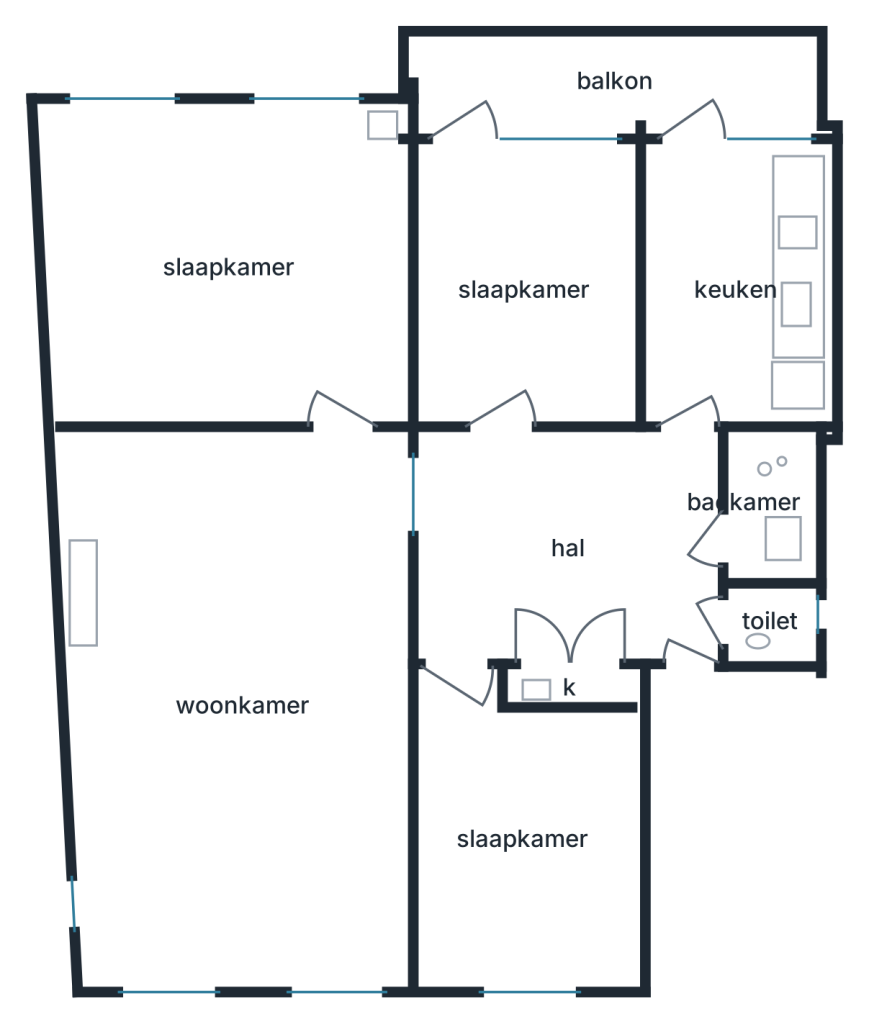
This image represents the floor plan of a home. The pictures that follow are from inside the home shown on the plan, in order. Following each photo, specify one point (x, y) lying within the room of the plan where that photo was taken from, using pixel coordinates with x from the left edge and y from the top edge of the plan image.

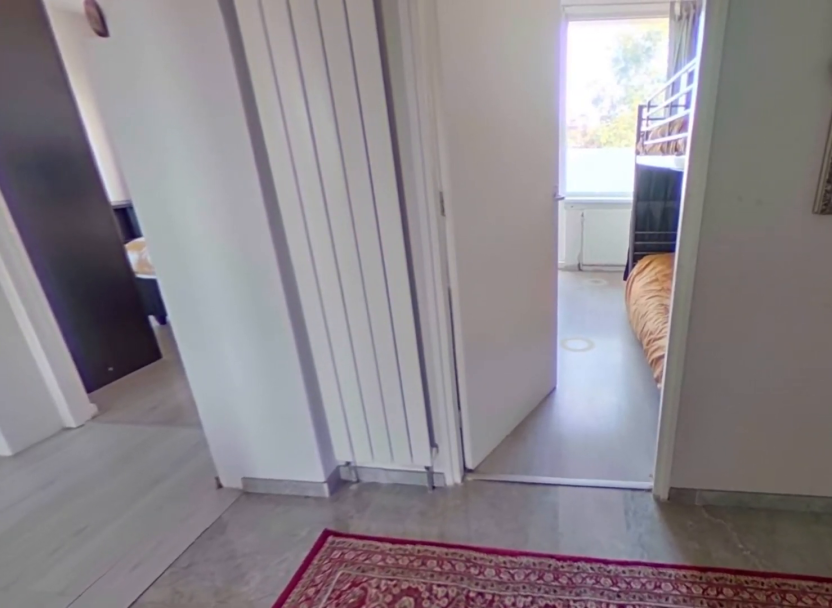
(565, 541)
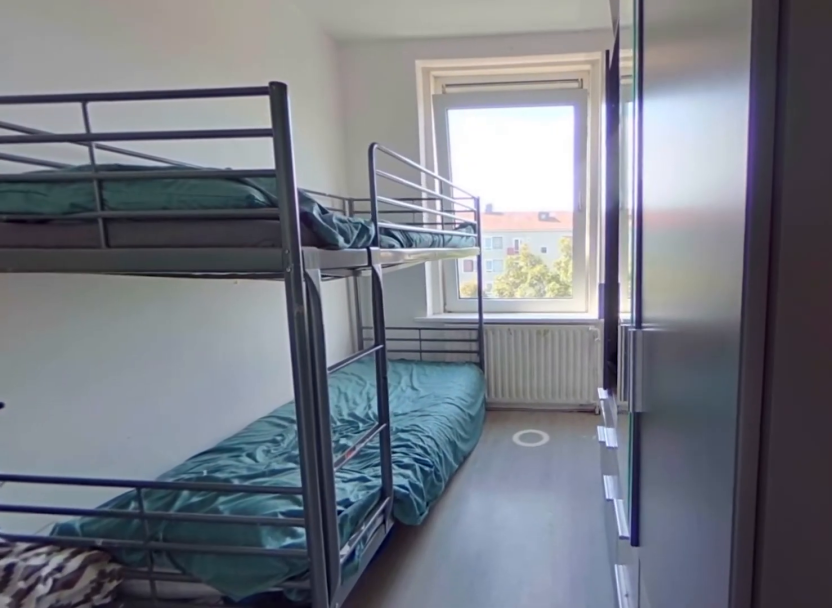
(523, 840)
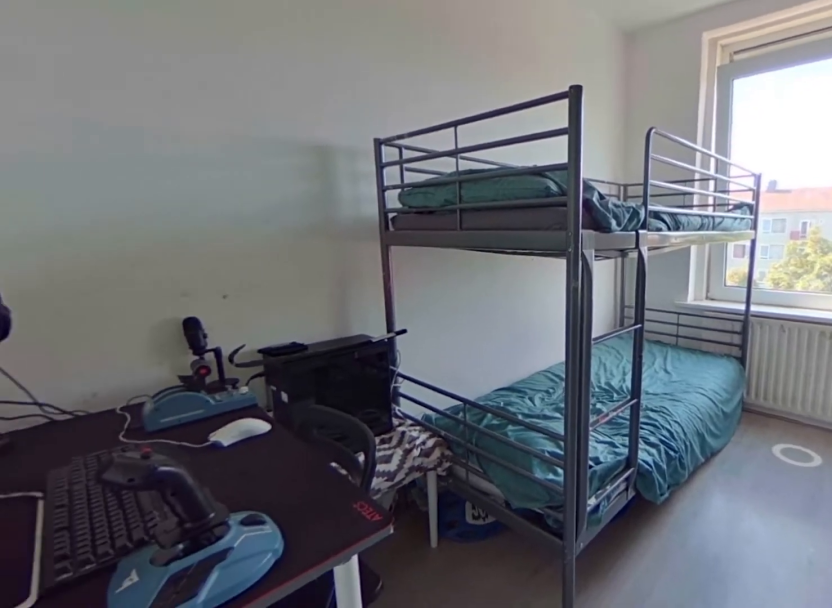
(523, 840)
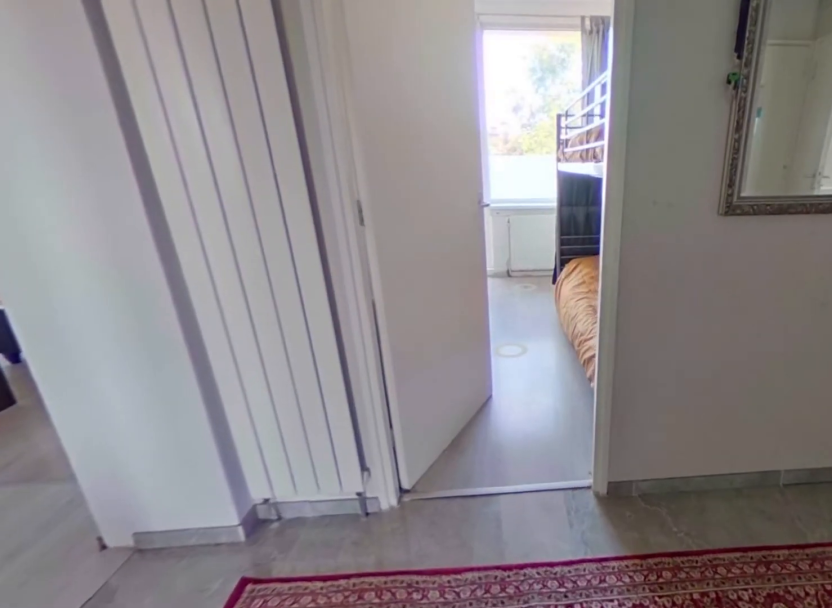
(565, 541)
